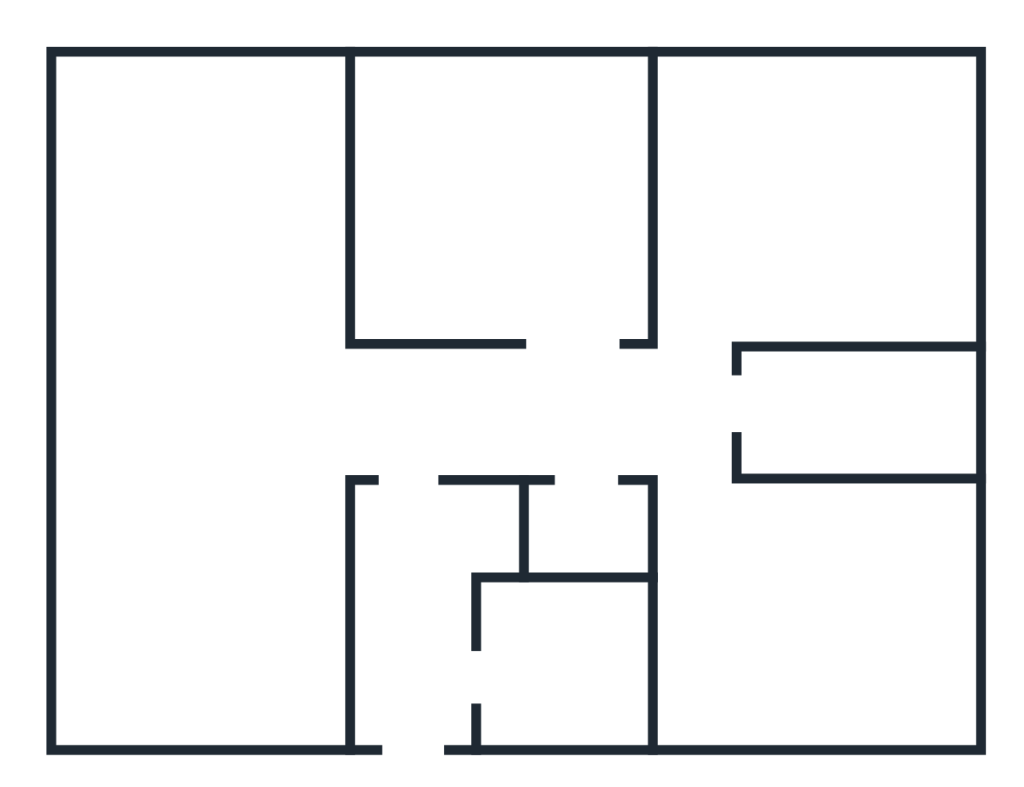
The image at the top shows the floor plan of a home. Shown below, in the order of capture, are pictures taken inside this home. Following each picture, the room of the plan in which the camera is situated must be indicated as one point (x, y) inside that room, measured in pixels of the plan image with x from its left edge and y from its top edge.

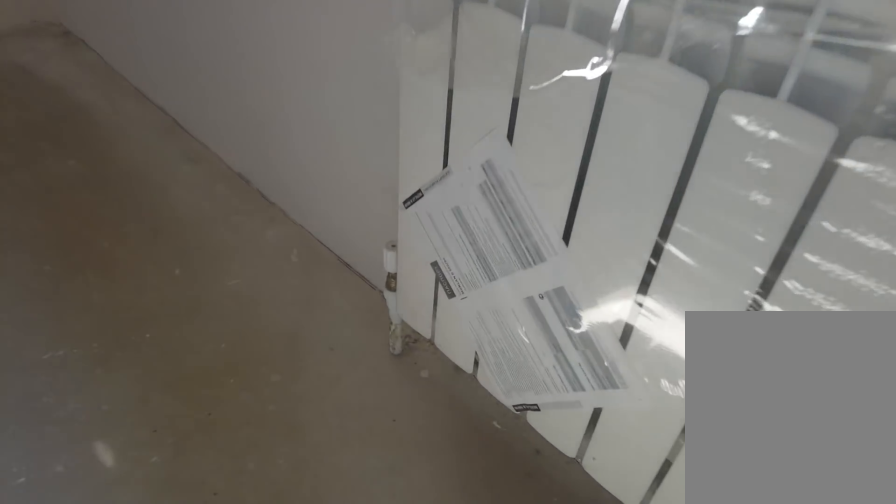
(747, 647)
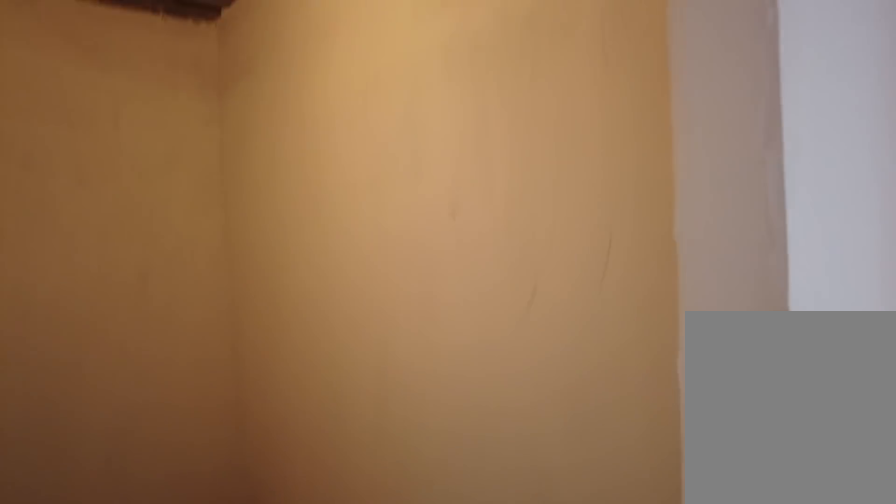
(694, 422)
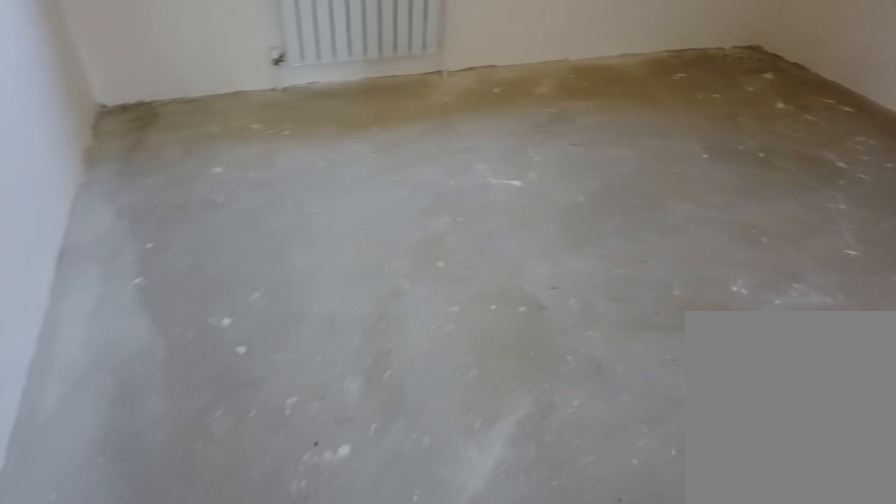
(719, 284)
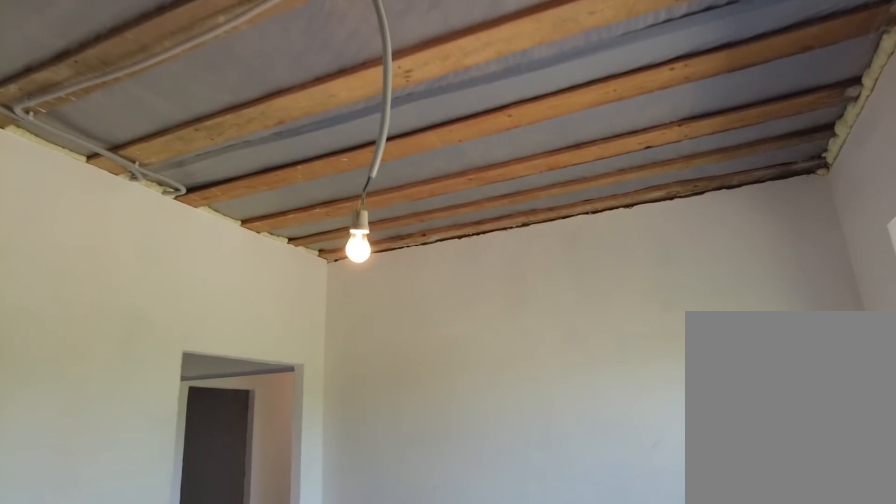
(719, 284)
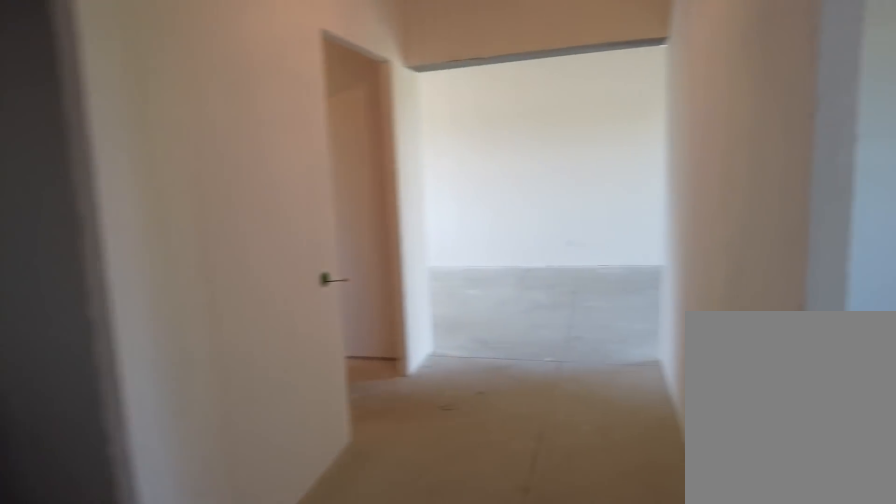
(681, 408)
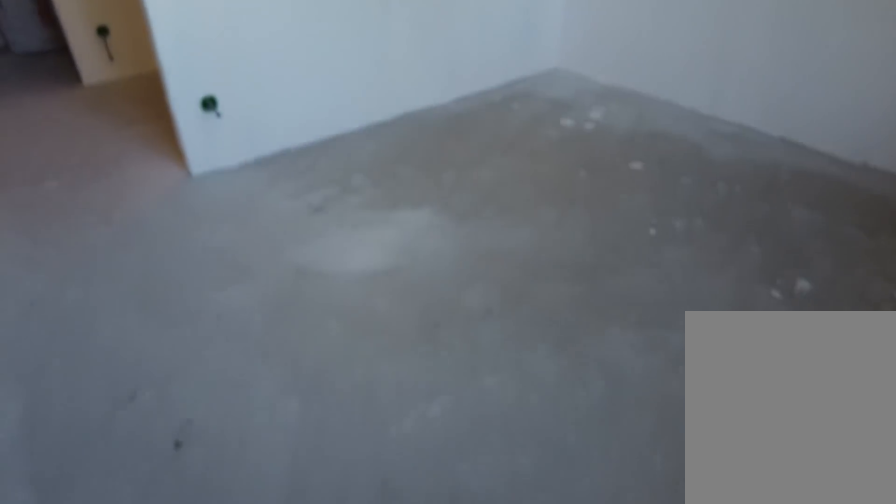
(571, 294)
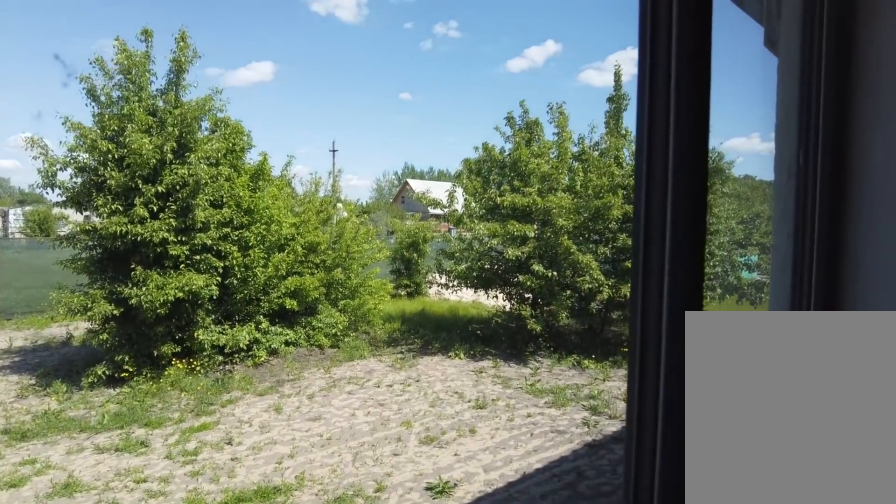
(571, 294)
